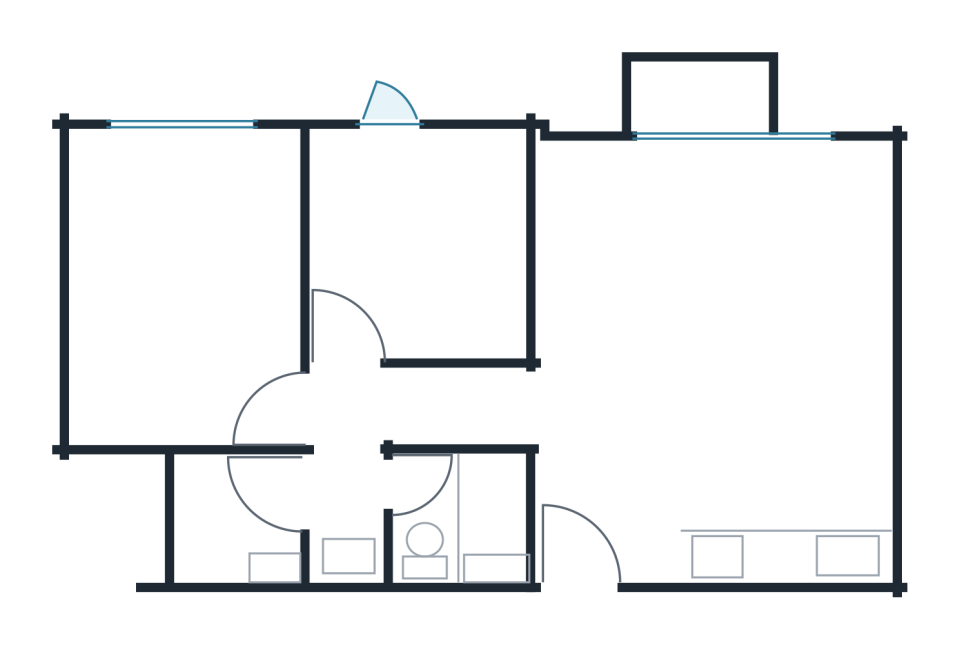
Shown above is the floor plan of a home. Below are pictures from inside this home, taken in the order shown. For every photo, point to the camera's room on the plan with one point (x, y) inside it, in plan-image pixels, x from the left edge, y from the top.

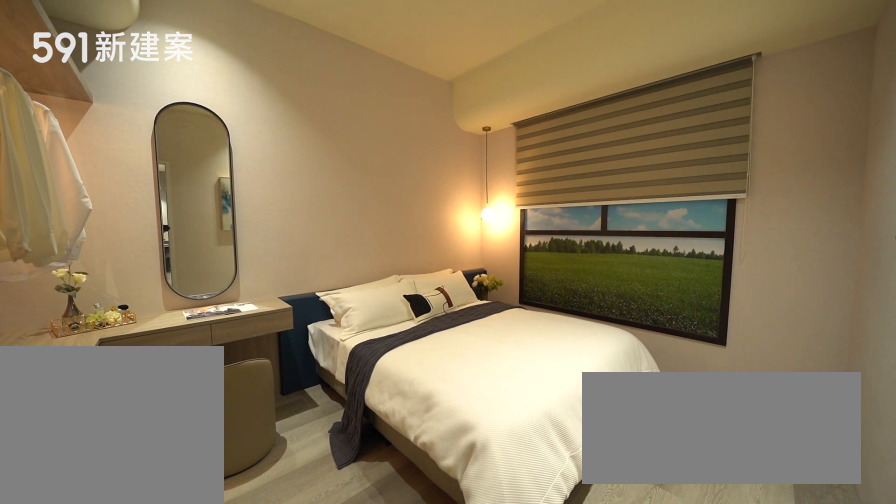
(180, 284)
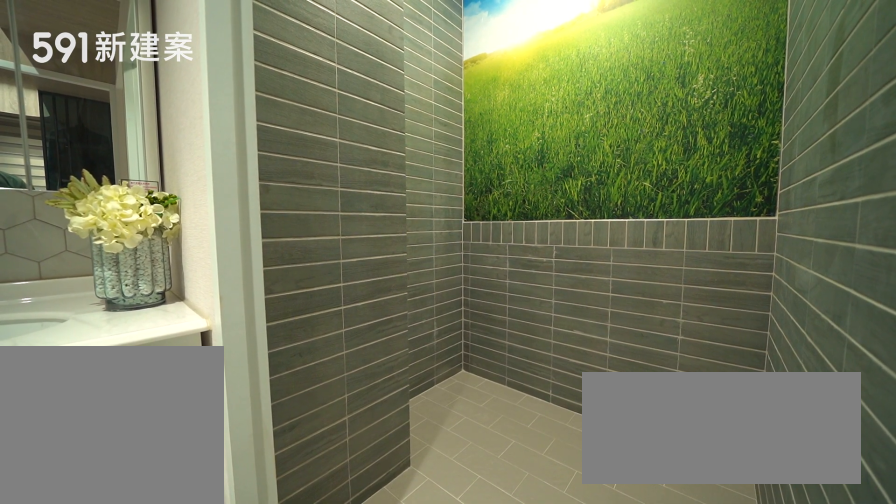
(240, 521)
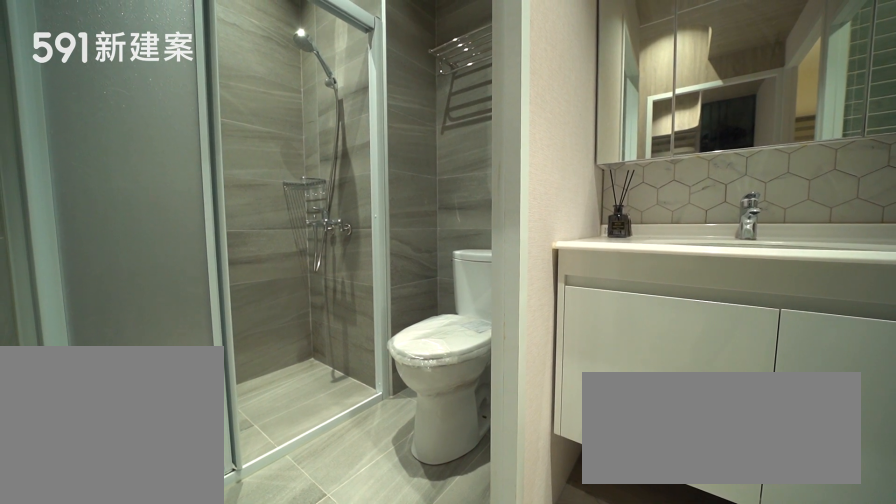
(421, 518)
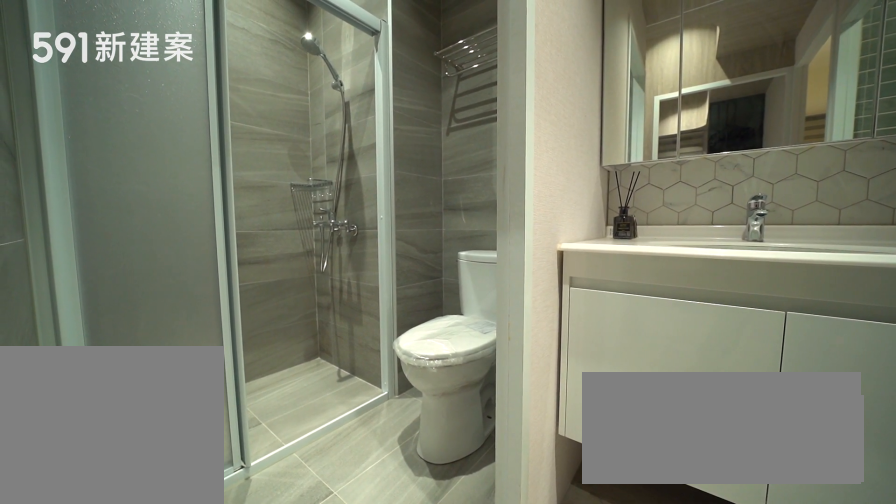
(421, 518)
